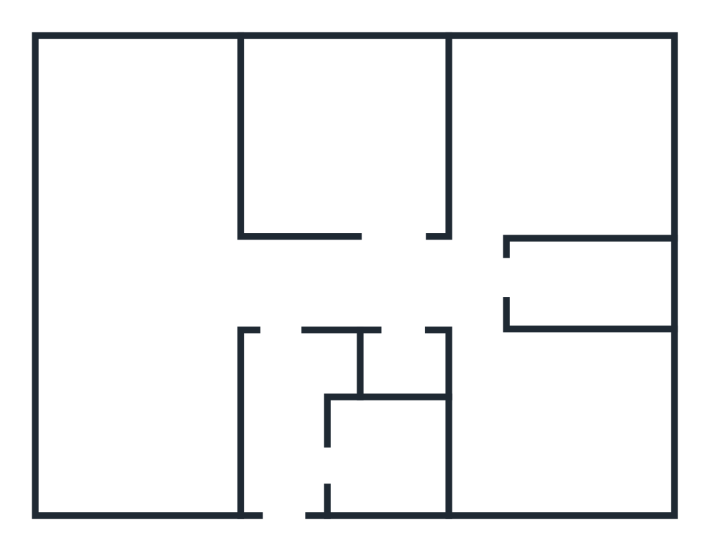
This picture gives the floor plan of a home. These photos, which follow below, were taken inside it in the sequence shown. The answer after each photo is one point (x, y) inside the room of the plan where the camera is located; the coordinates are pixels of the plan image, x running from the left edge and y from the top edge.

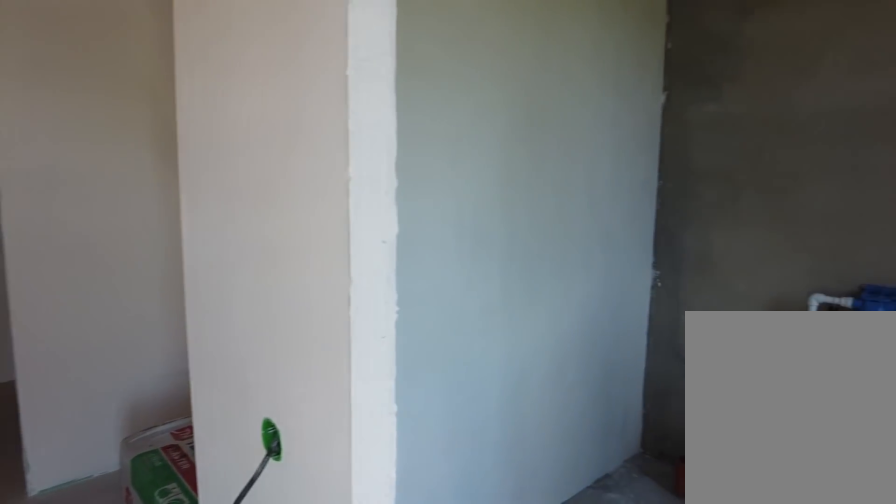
(285, 494)
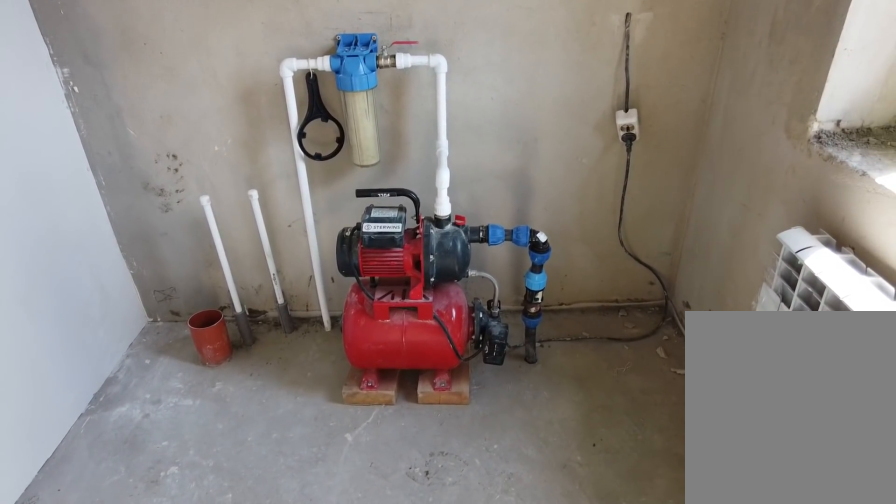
(362, 487)
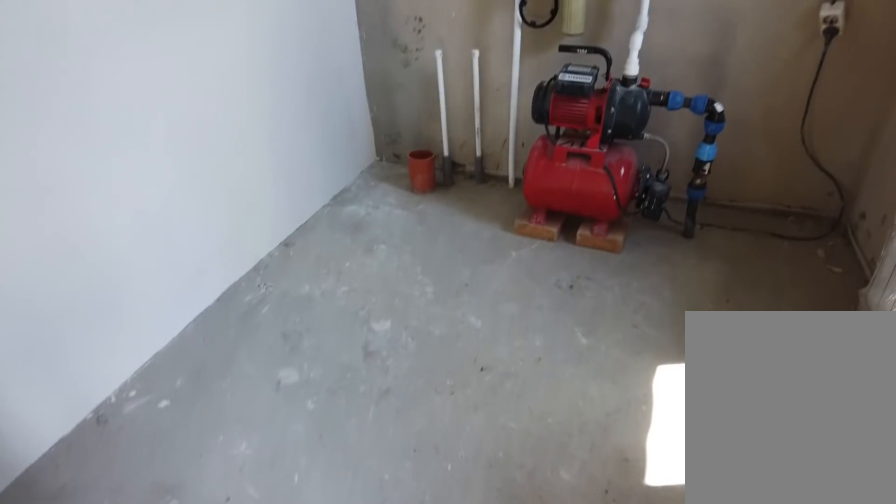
(362, 487)
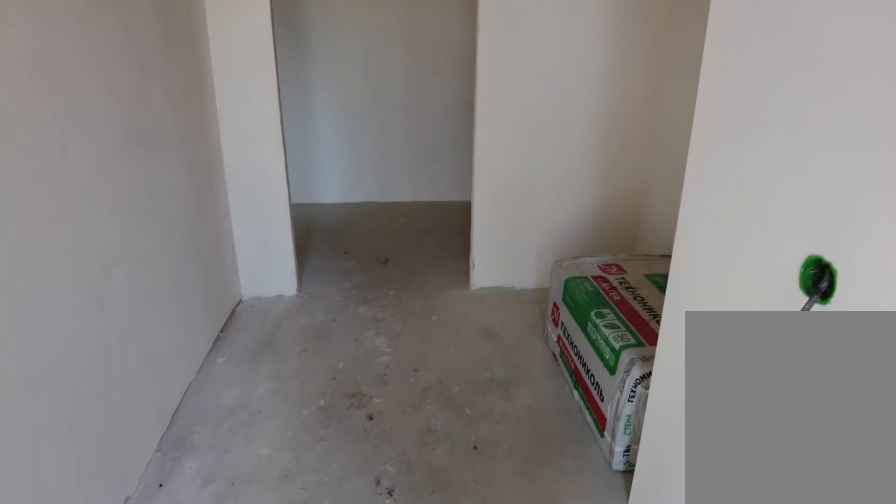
(297, 481)
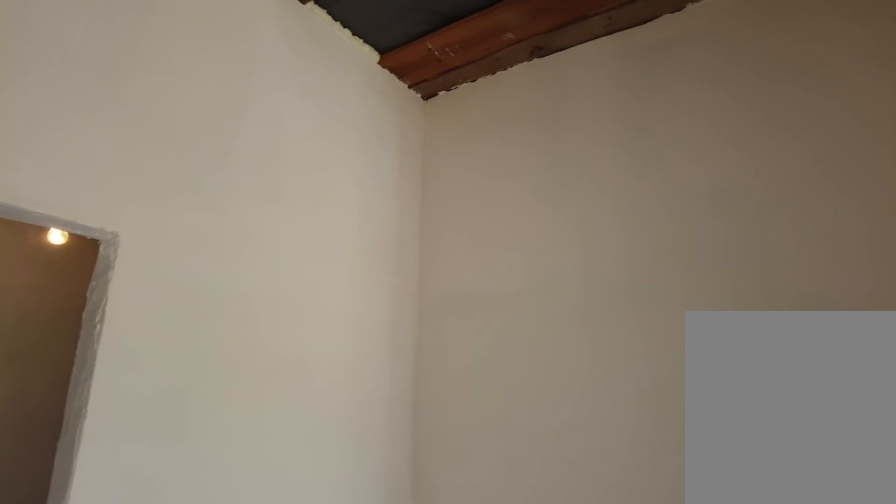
(278, 385)
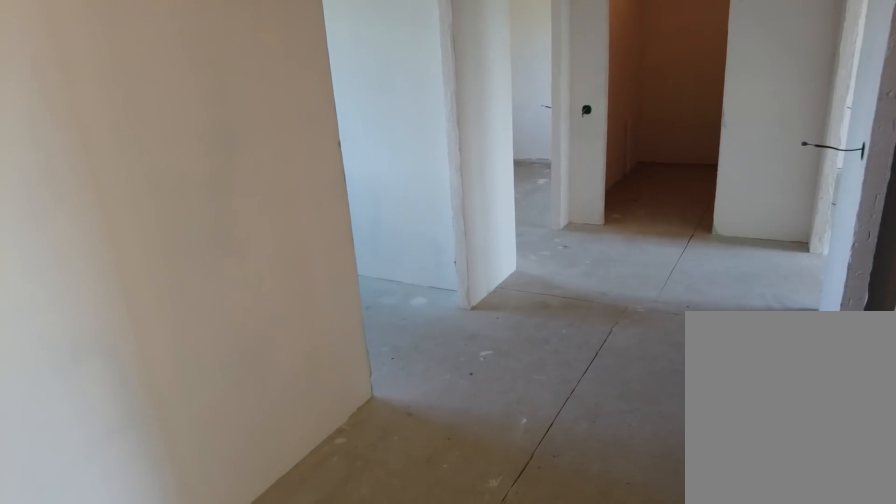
(284, 307)
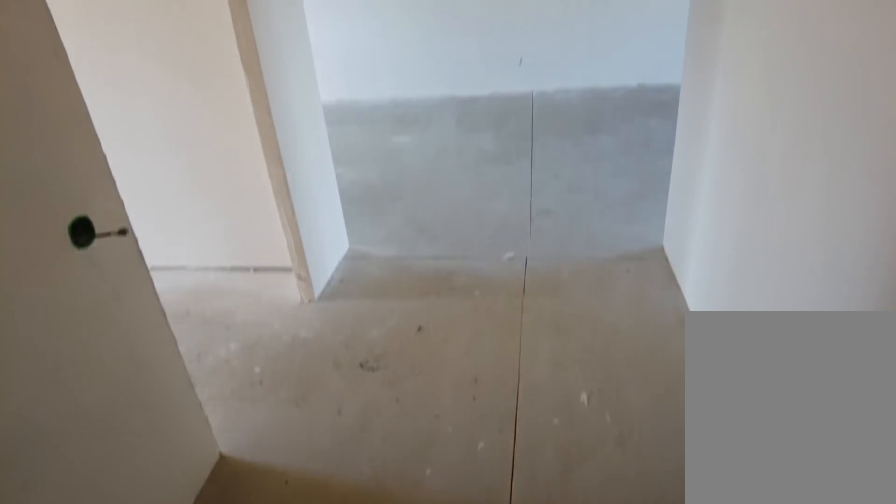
(413, 300)
